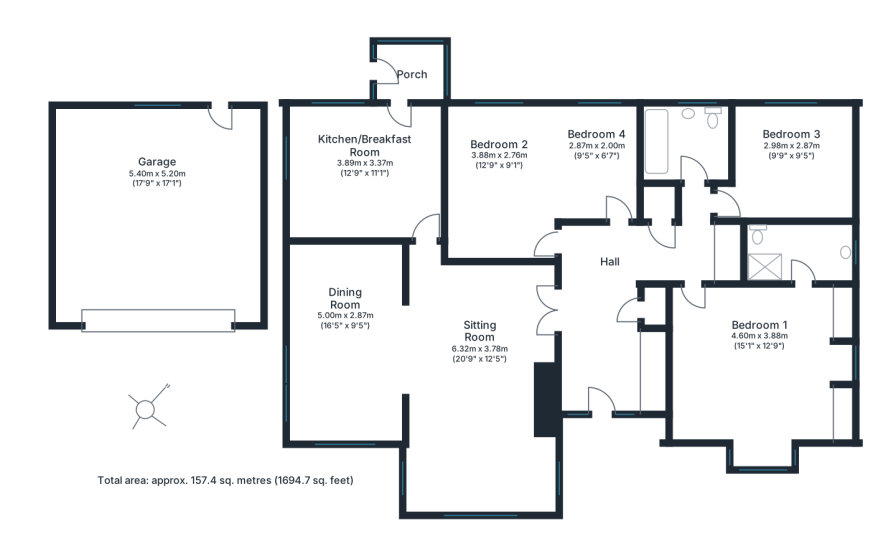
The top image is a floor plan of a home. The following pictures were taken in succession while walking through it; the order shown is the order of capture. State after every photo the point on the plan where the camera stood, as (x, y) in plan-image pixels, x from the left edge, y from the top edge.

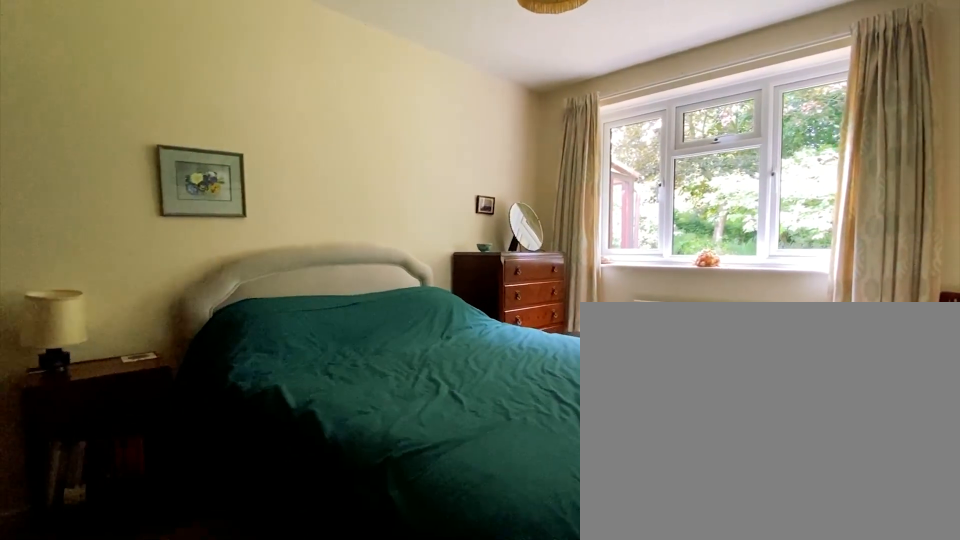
(528, 226)
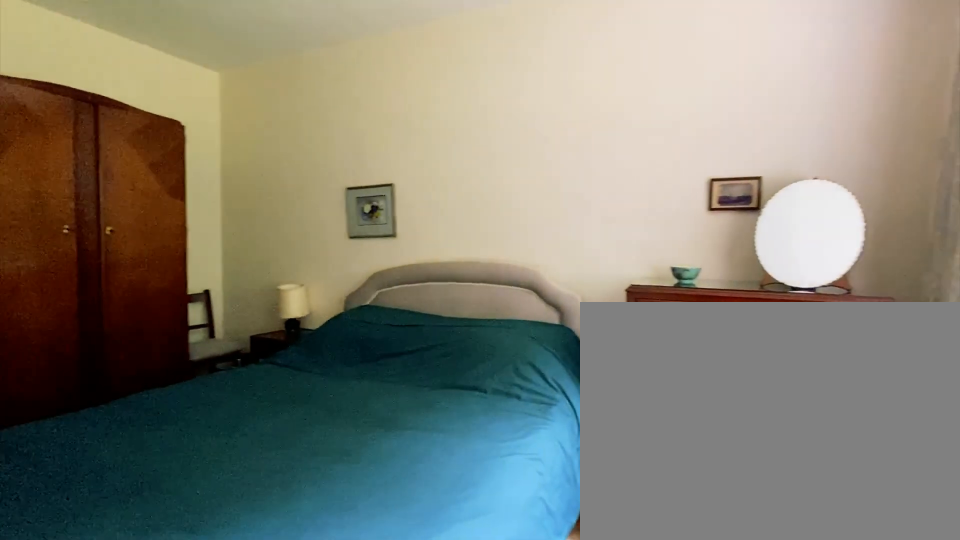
(498, 209)
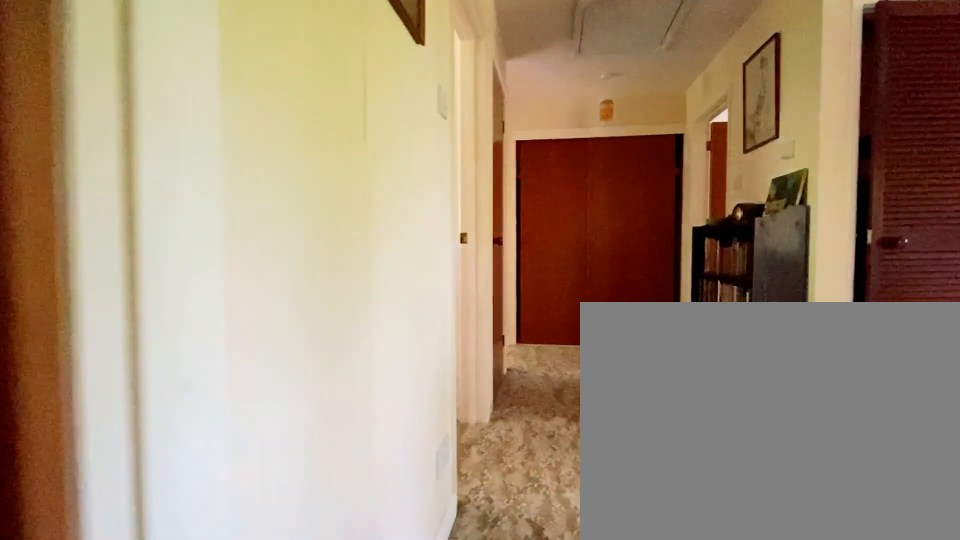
(552, 243)
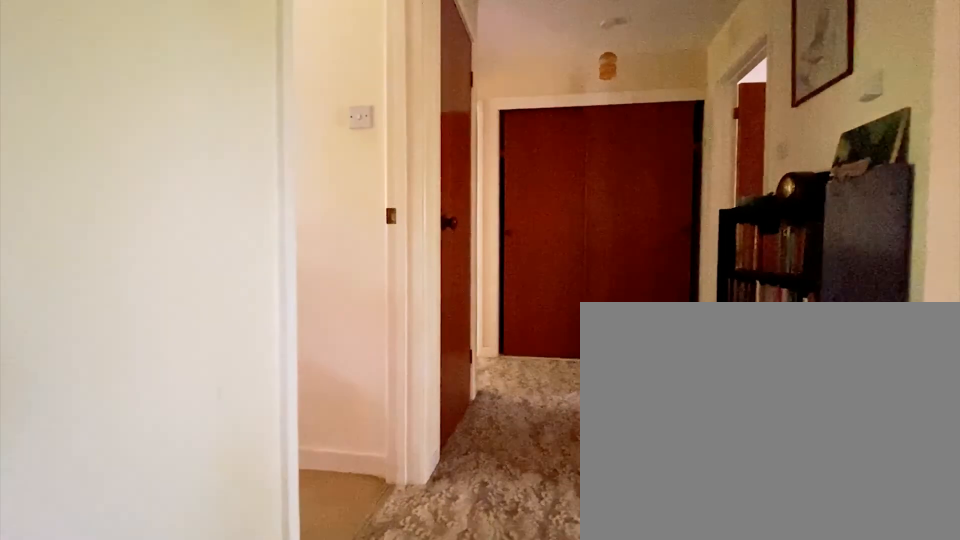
(576, 244)
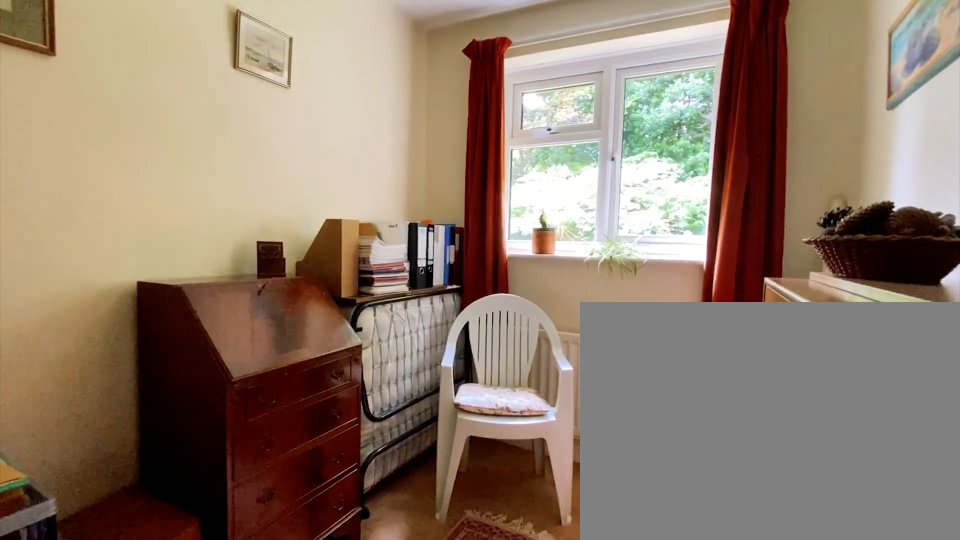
(596, 179)
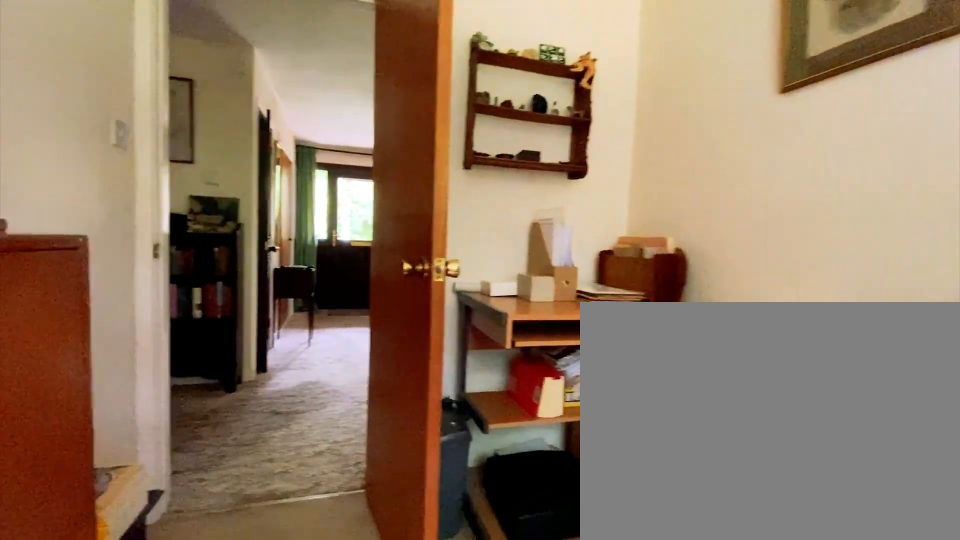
(596, 179)
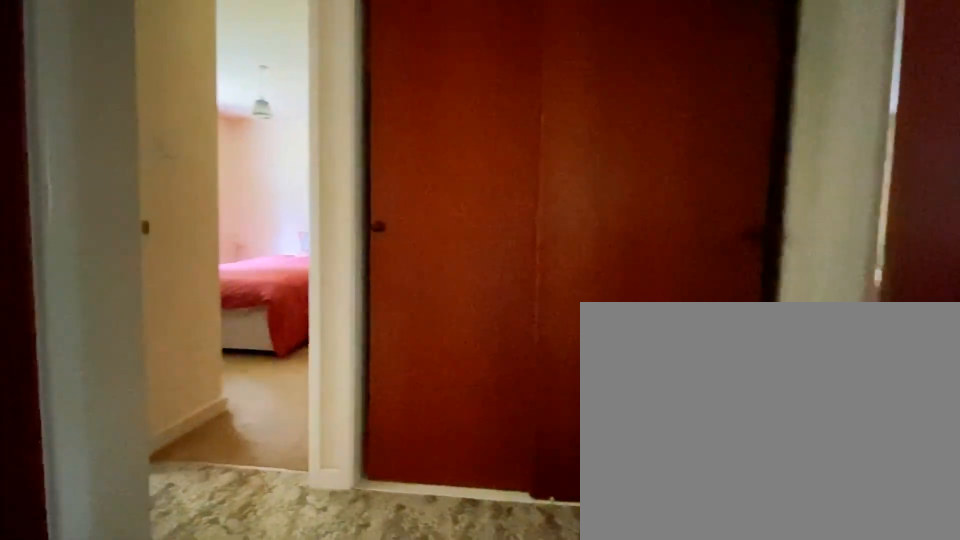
(653, 241)
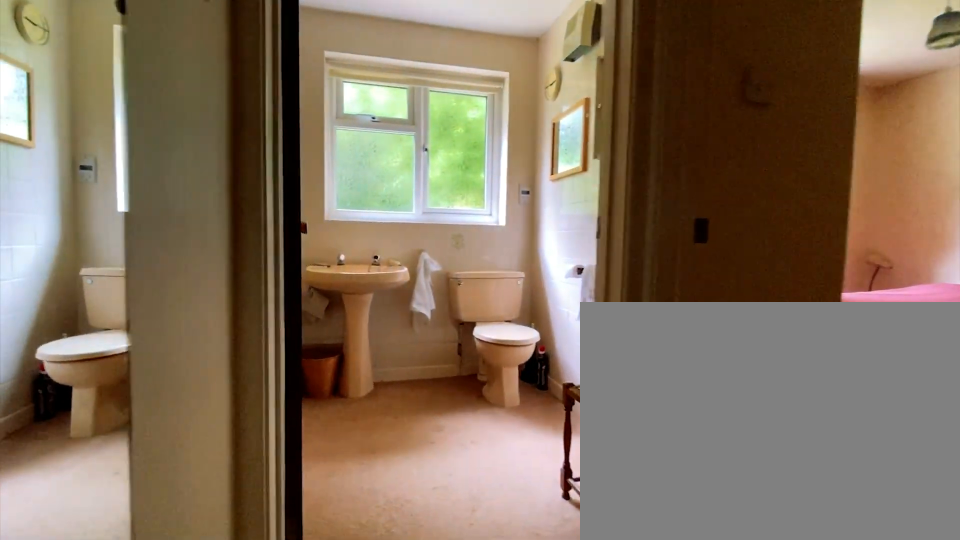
(696, 221)
